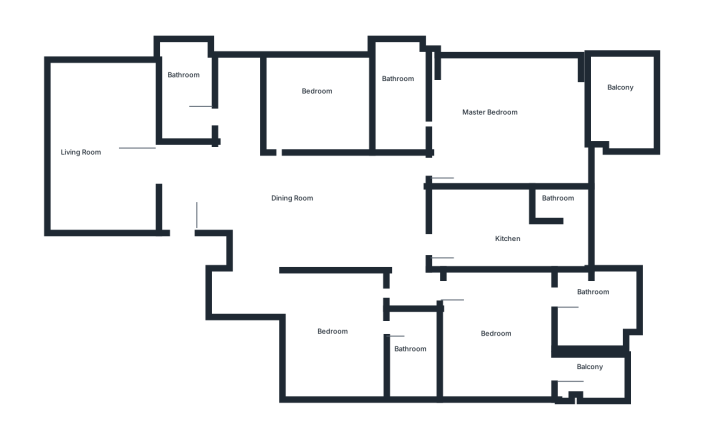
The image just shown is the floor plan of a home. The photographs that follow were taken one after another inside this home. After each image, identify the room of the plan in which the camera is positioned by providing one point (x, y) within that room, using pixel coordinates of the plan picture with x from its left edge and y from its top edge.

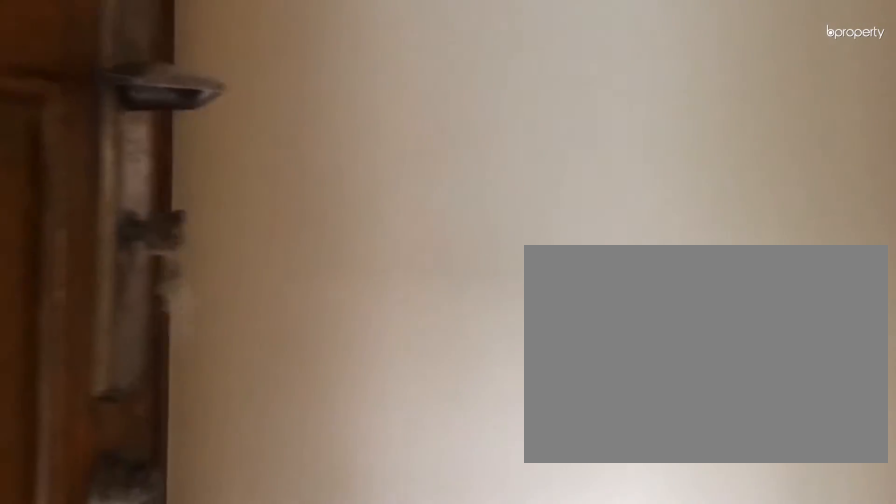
(180, 216)
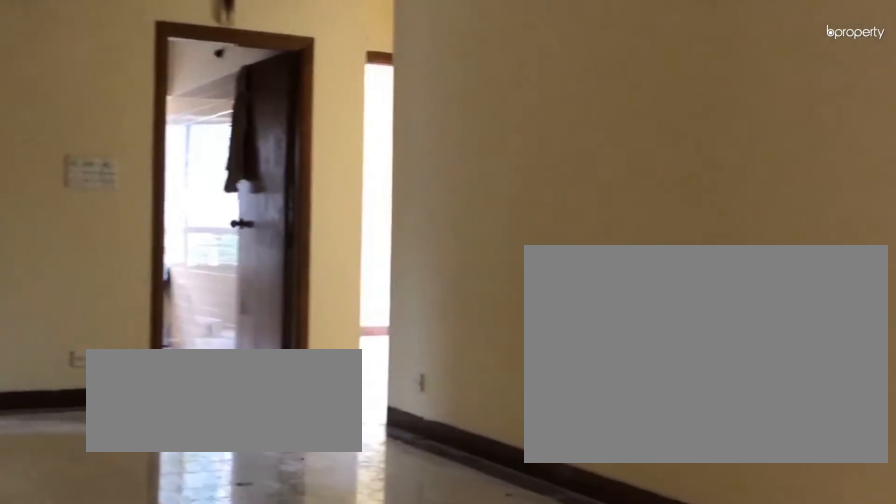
(321, 193)
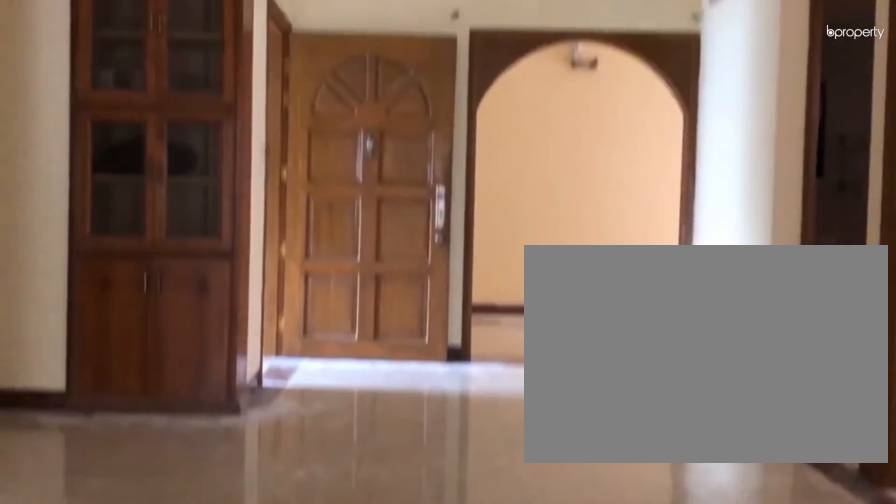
(321, 193)
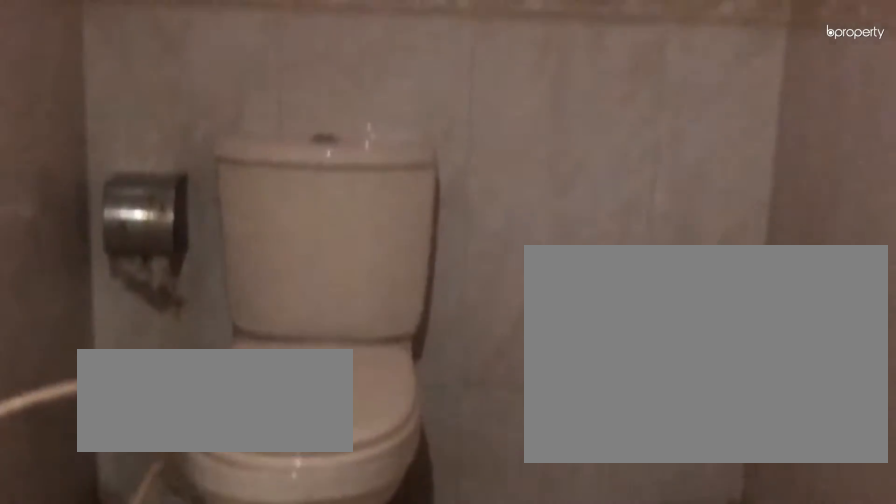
(189, 102)
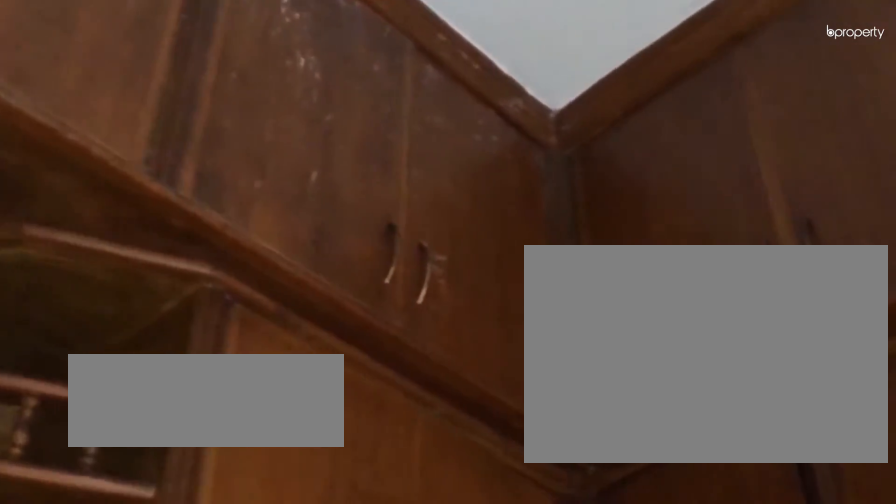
(487, 239)
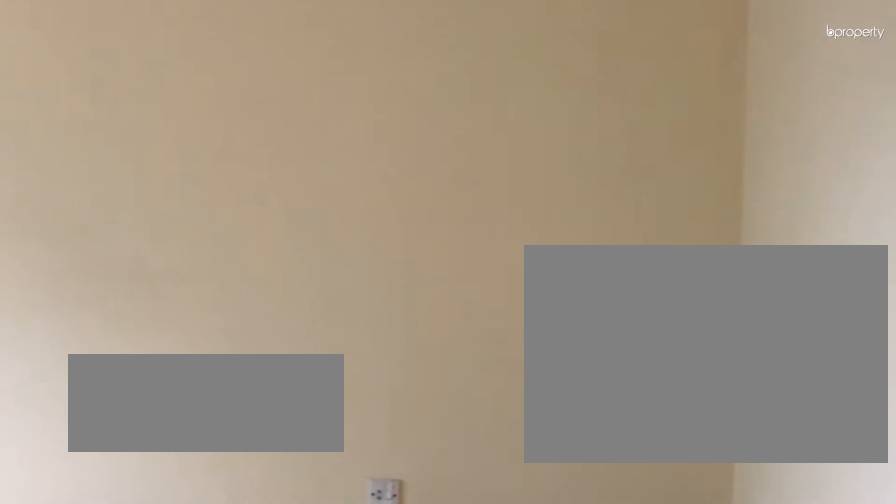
(359, 331)
